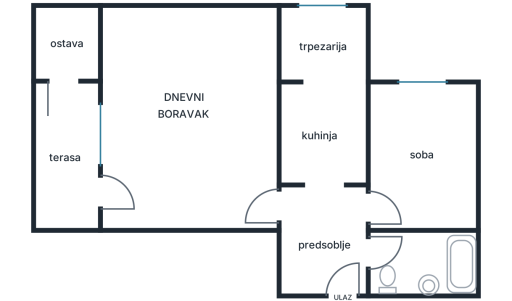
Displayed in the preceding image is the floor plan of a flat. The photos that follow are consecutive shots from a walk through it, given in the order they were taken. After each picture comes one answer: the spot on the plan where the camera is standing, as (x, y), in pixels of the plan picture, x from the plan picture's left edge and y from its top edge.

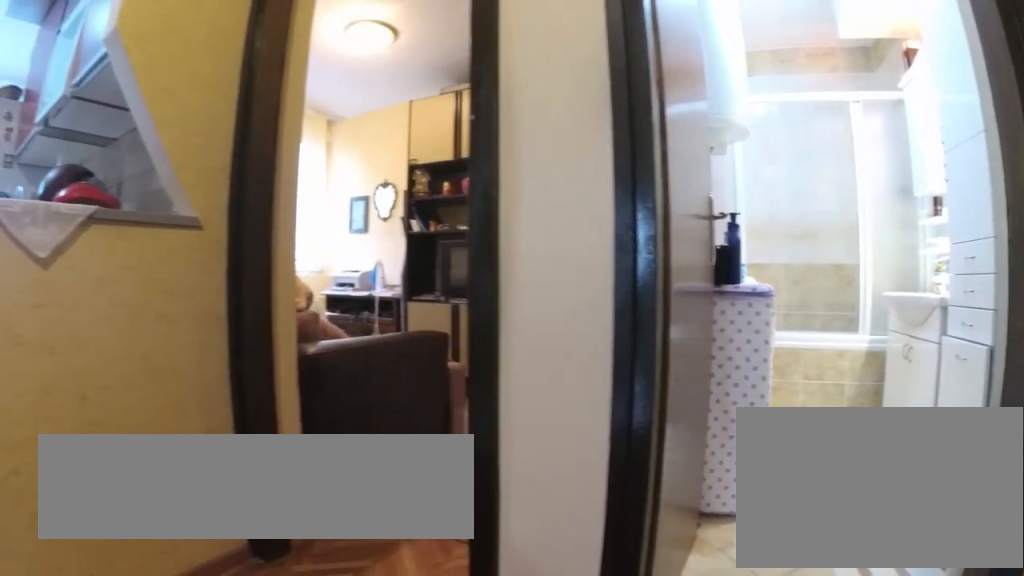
(333, 265)
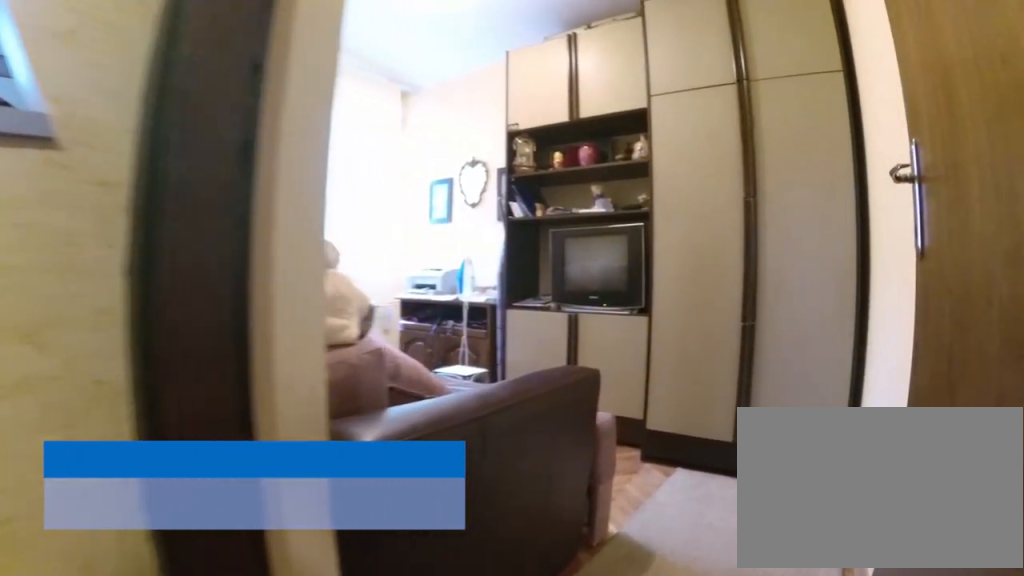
(349, 227)
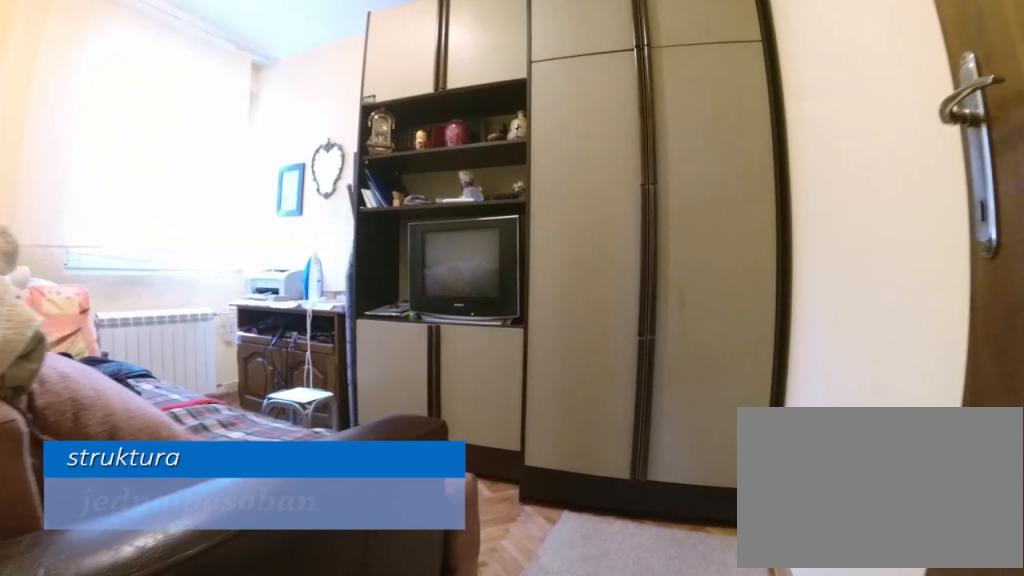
(368, 215)
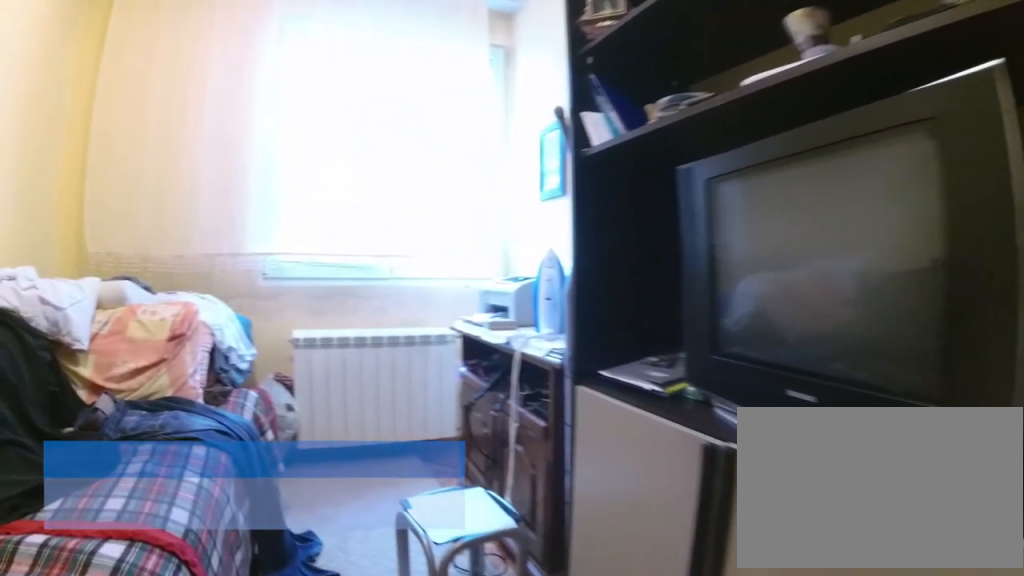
(430, 202)
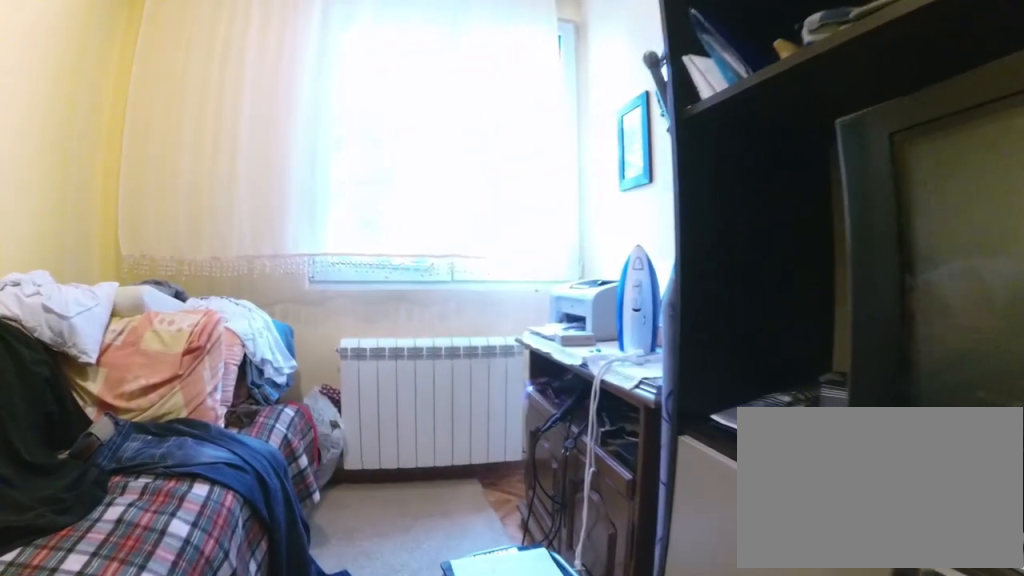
(436, 195)
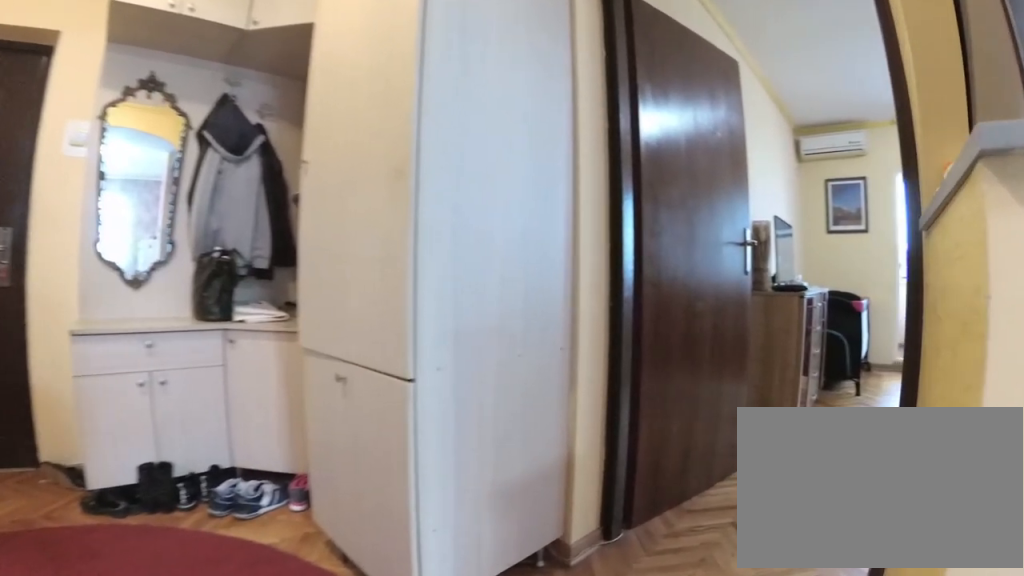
(329, 191)
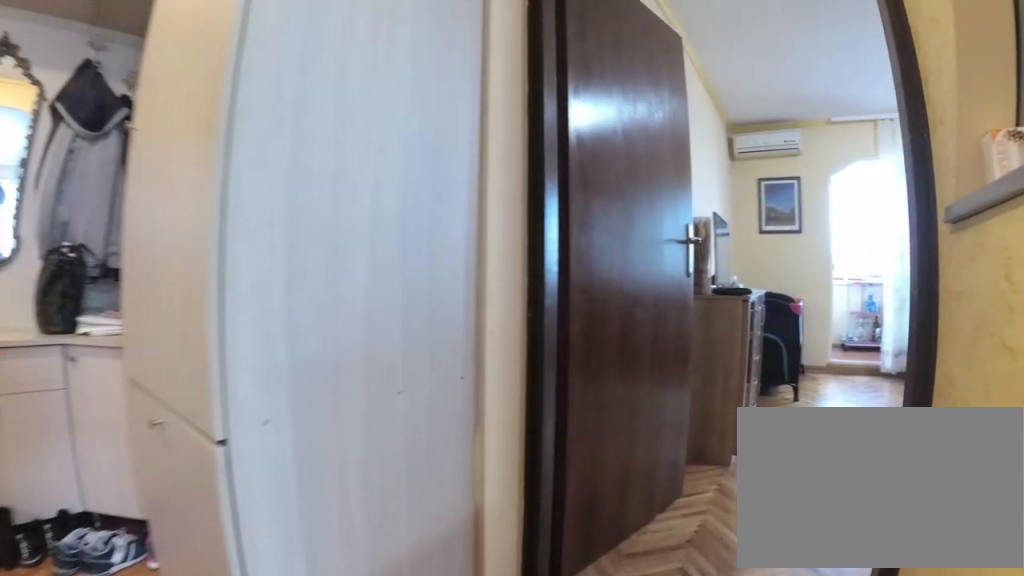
(320, 198)
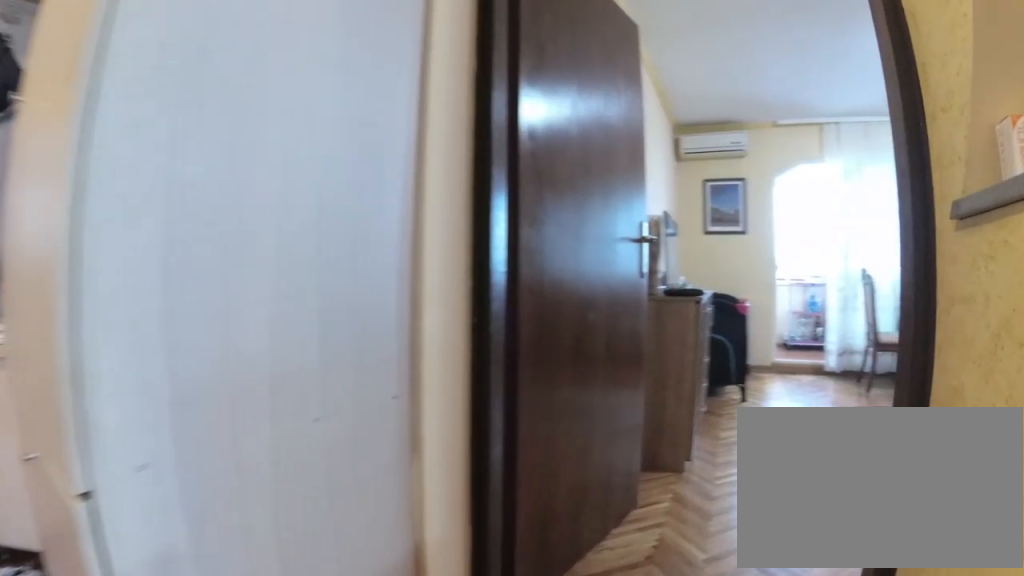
(318, 199)
